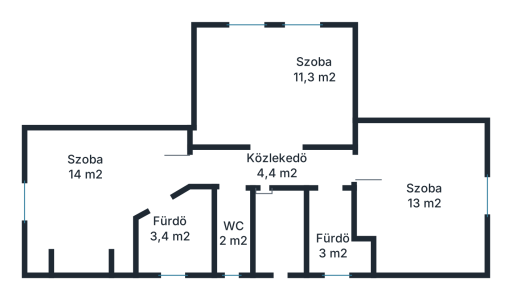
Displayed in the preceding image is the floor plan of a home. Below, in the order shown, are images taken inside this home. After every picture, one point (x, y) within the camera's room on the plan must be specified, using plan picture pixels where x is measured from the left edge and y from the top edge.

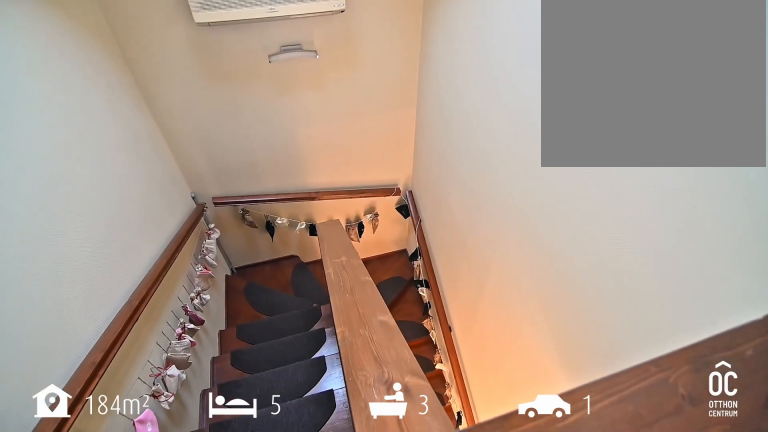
(278, 233)
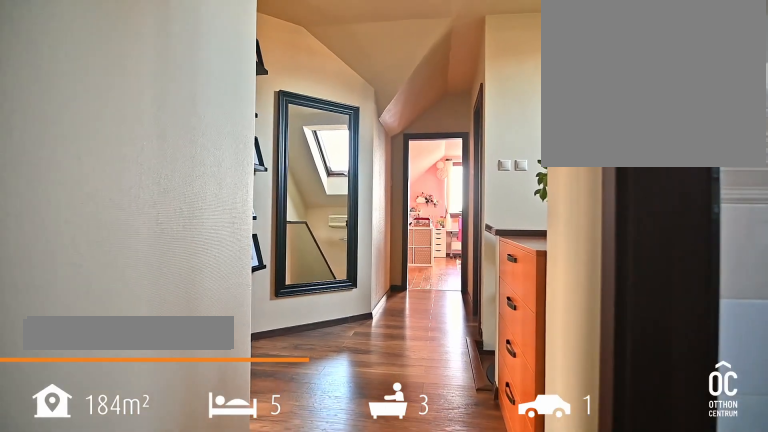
(274, 167)
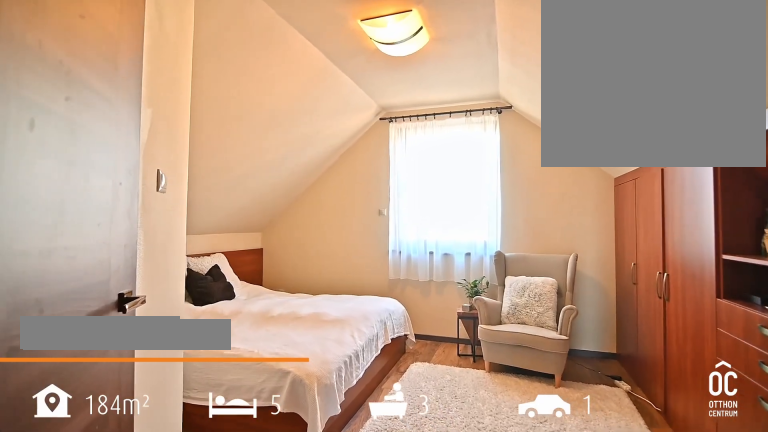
(86, 197)
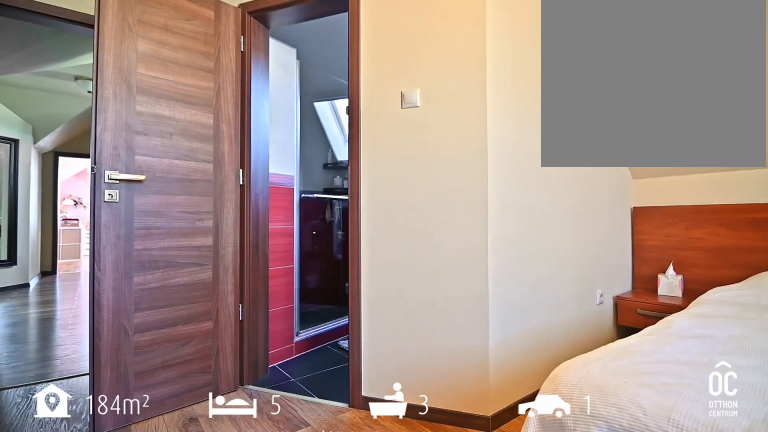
(86, 197)
